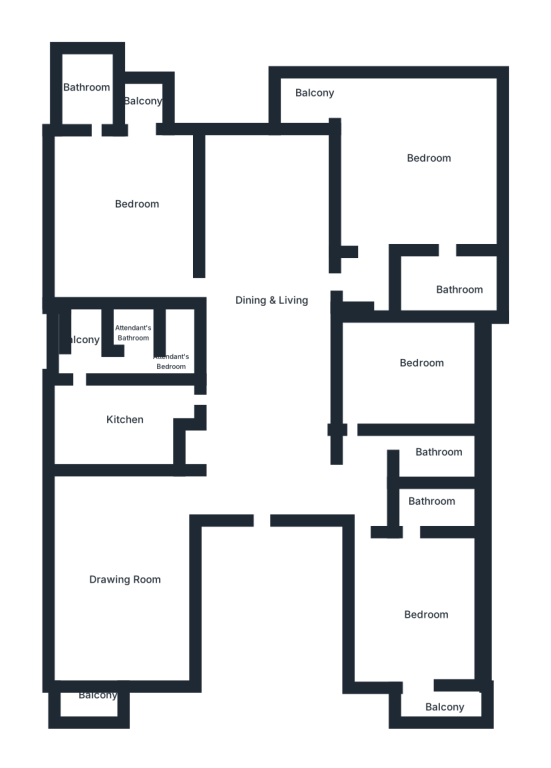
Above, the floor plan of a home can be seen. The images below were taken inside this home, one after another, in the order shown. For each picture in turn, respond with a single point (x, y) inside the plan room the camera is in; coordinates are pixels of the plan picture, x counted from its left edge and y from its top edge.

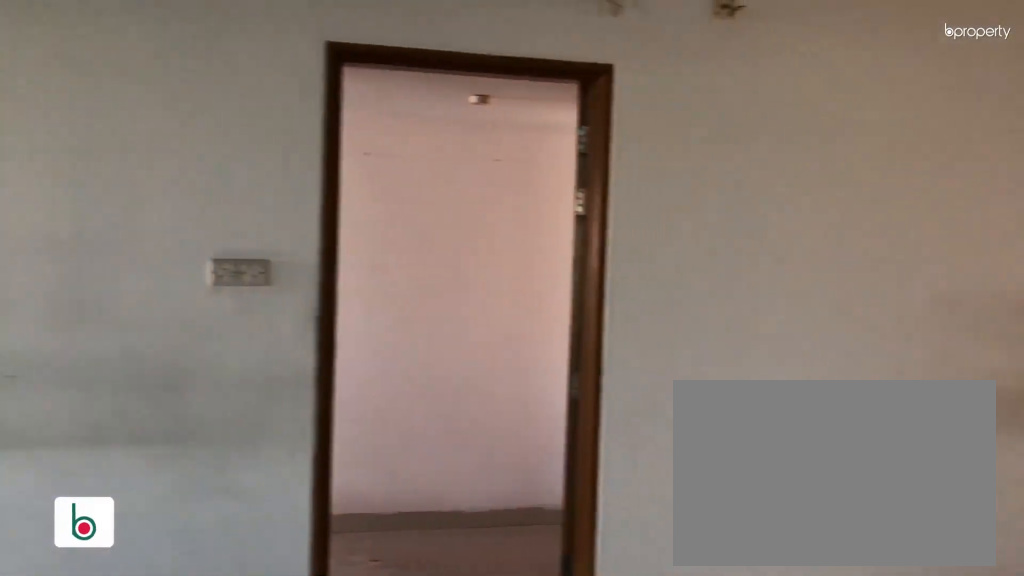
(261, 296)
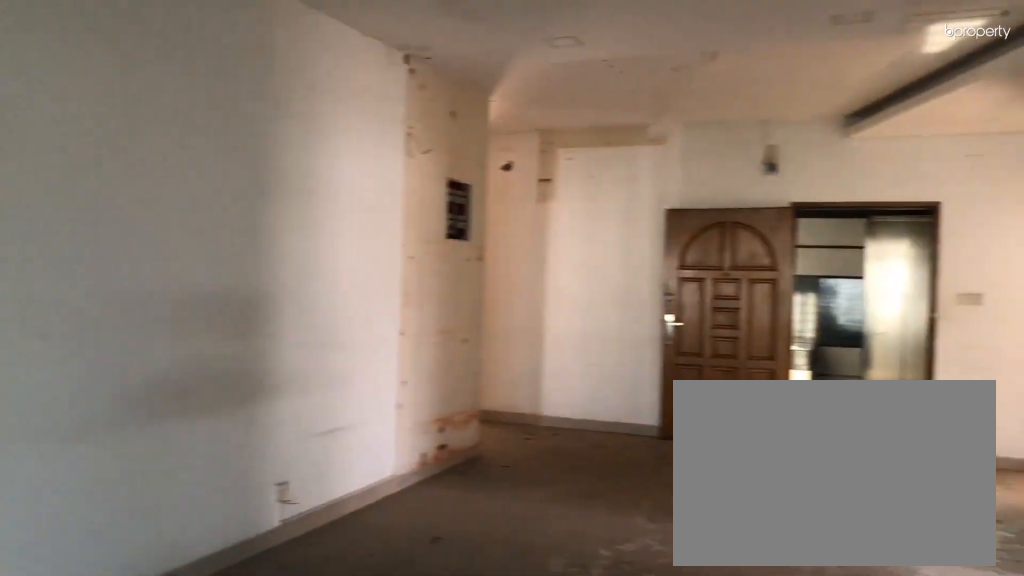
(261, 296)
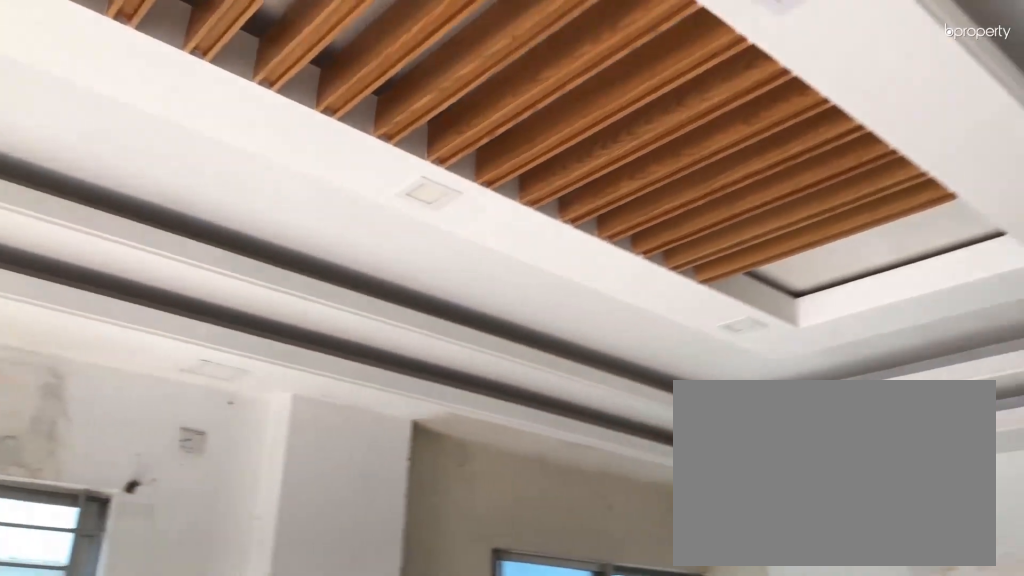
(124, 580)
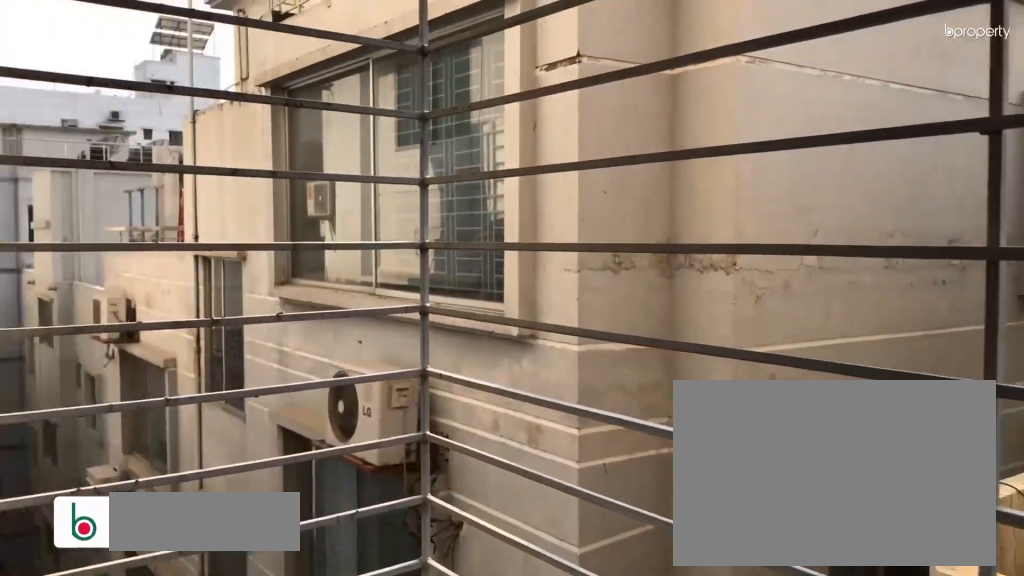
(444, 705)
